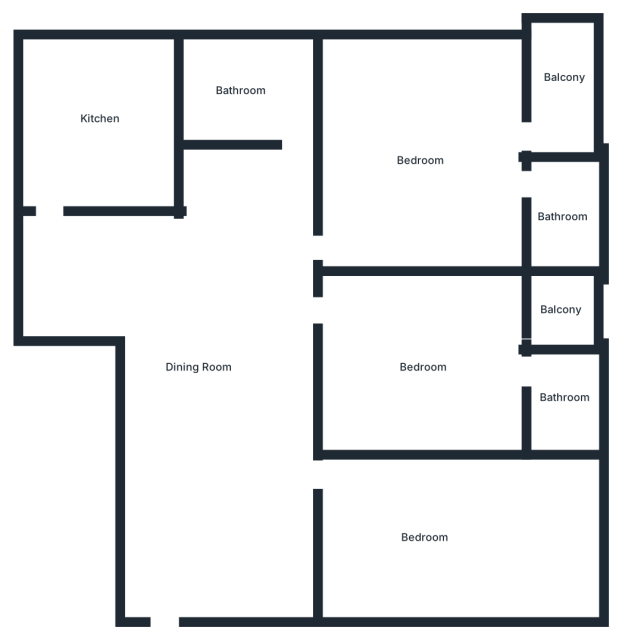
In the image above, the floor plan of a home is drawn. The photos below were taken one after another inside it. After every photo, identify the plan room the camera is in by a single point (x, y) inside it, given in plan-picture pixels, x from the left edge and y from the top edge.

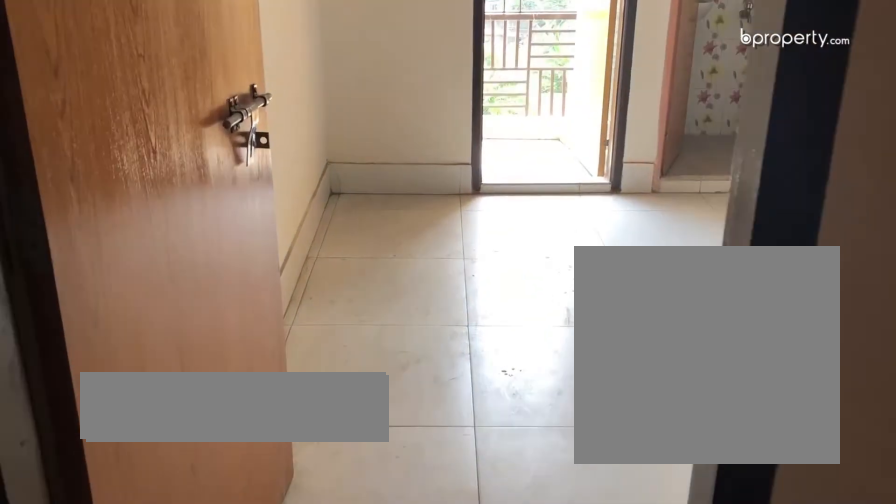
(425, 366)
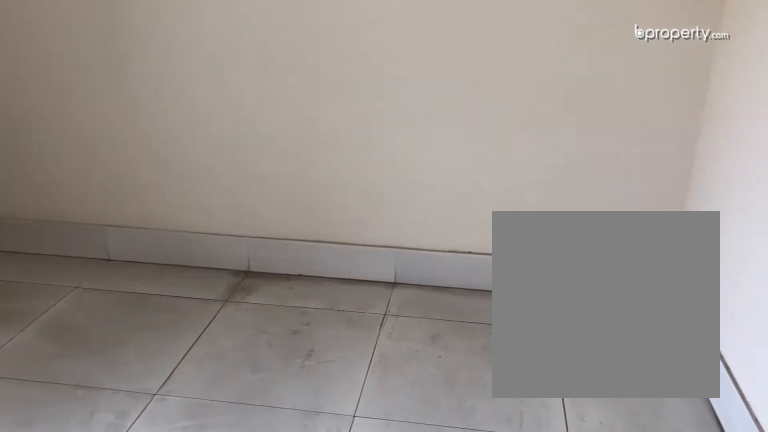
(425, 366)
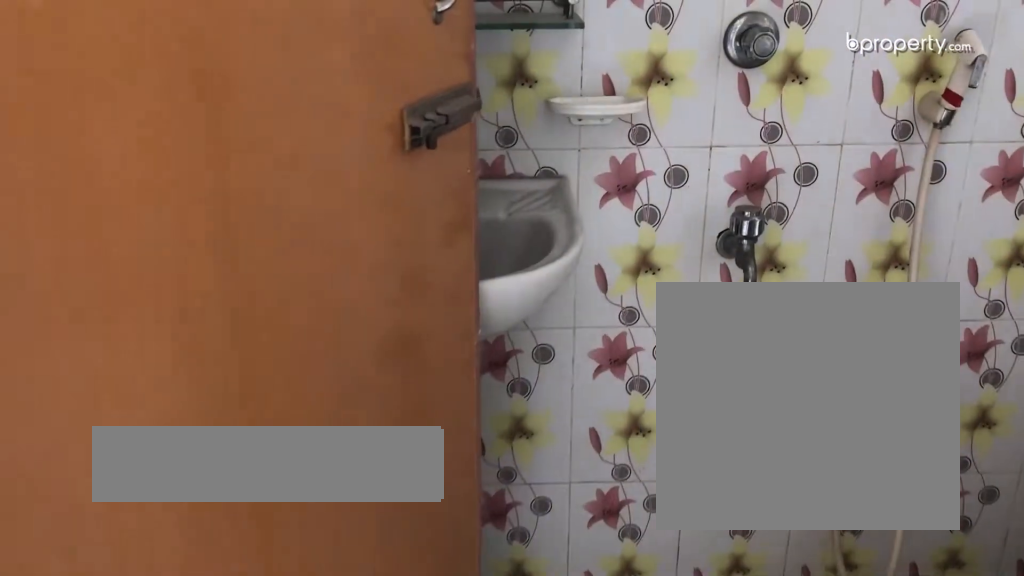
(565, 402)
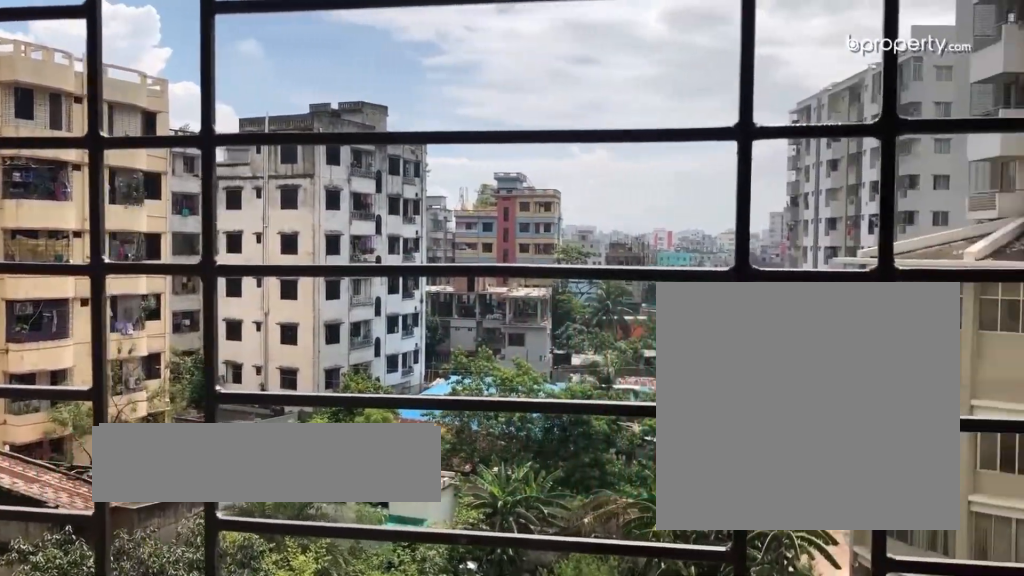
(563, 311)
